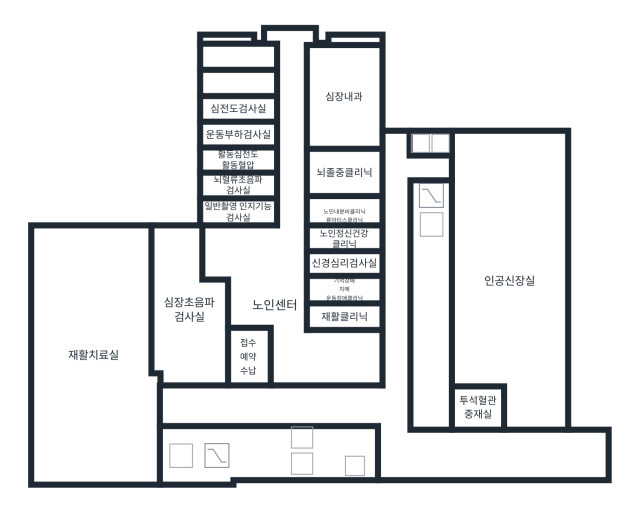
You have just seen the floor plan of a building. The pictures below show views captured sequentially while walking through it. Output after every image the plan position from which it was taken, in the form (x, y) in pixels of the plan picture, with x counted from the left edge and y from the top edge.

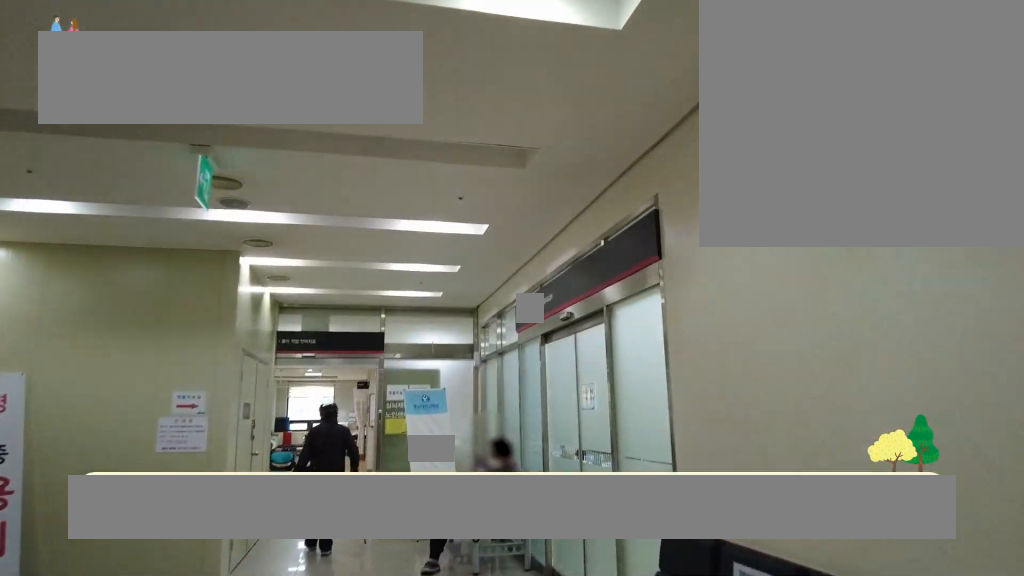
(267, 427)
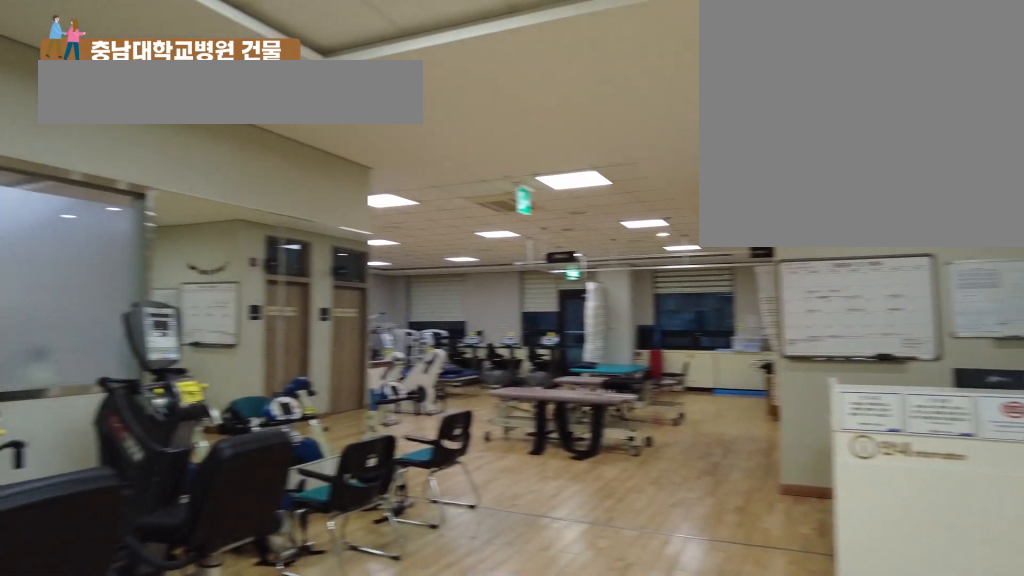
(183, 419)
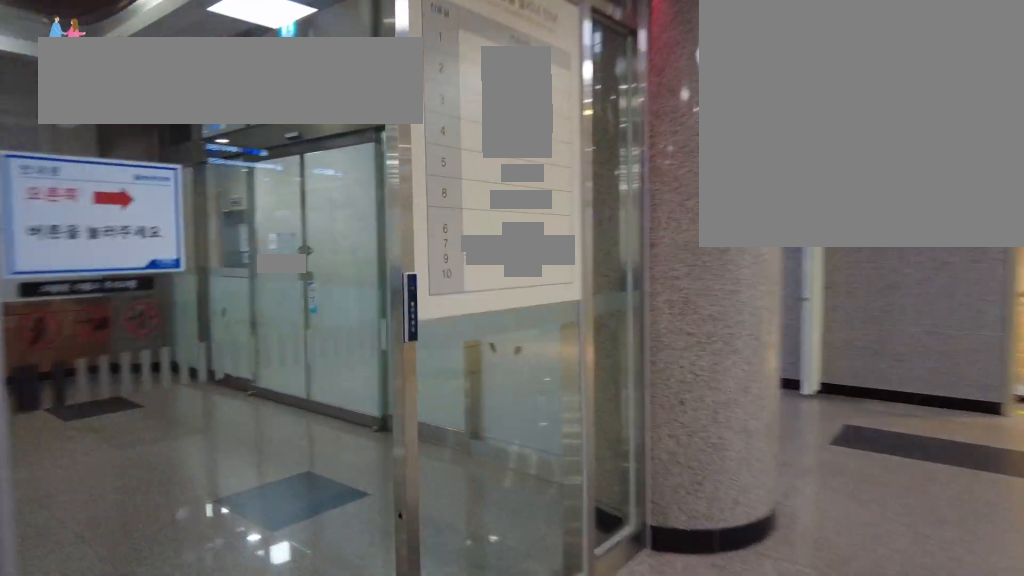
(277, 409)
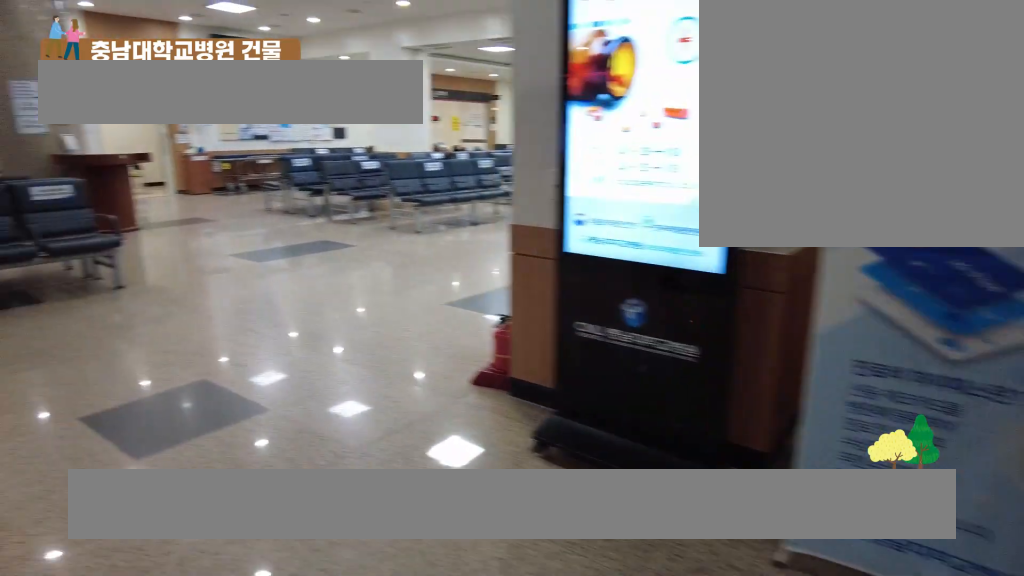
(303, 408)
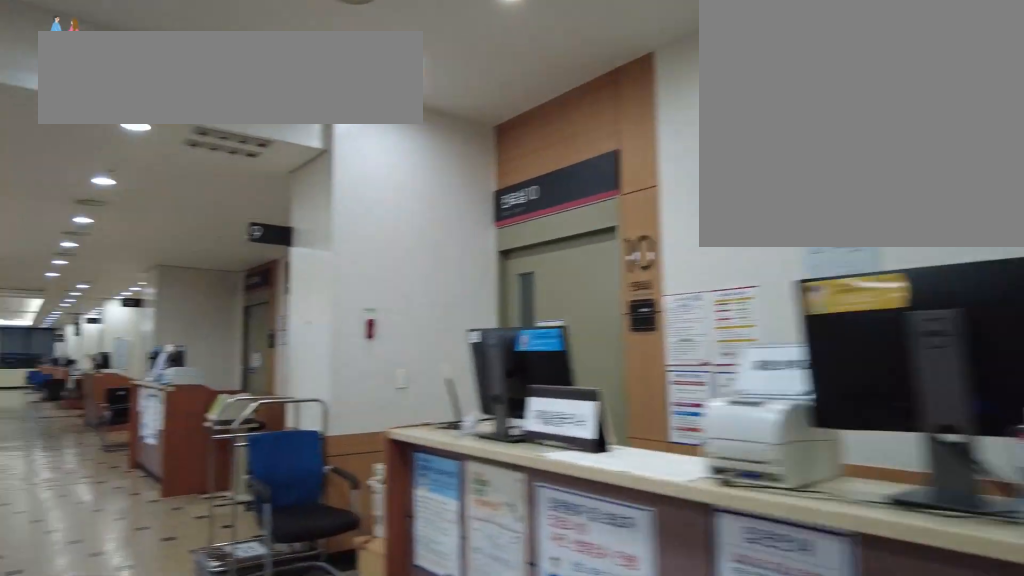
(303, 330)
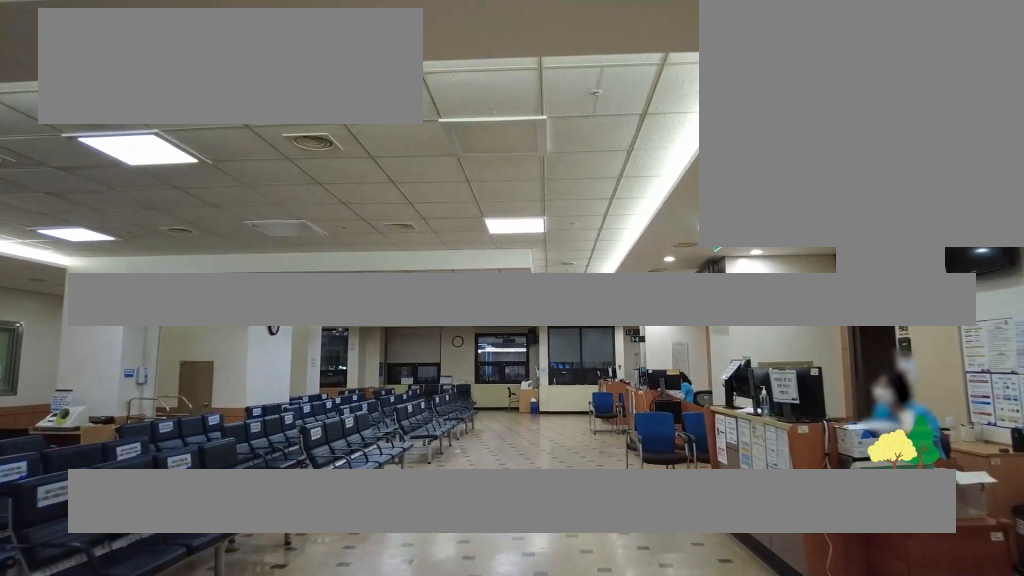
(303, 238)
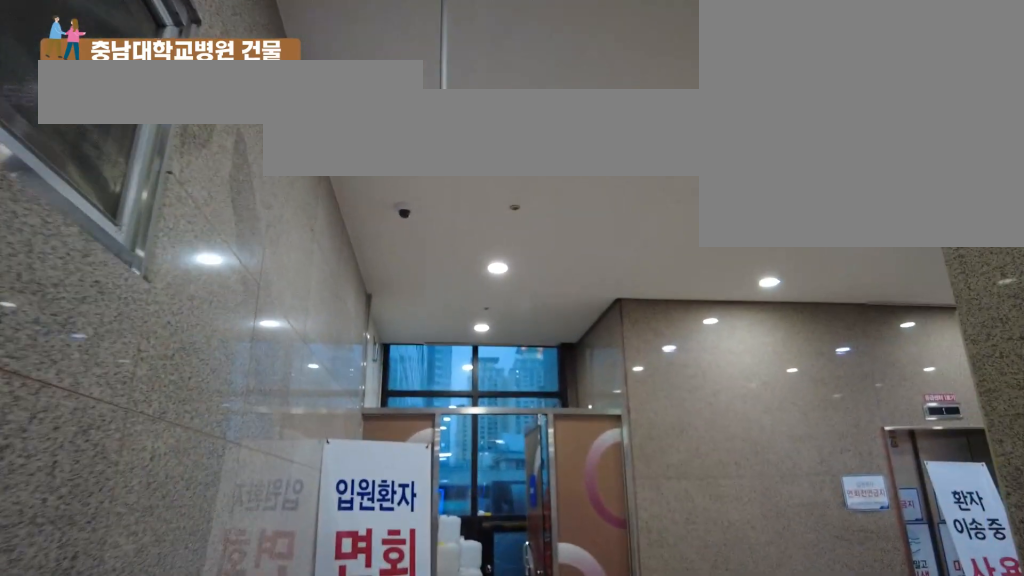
(397, 300)
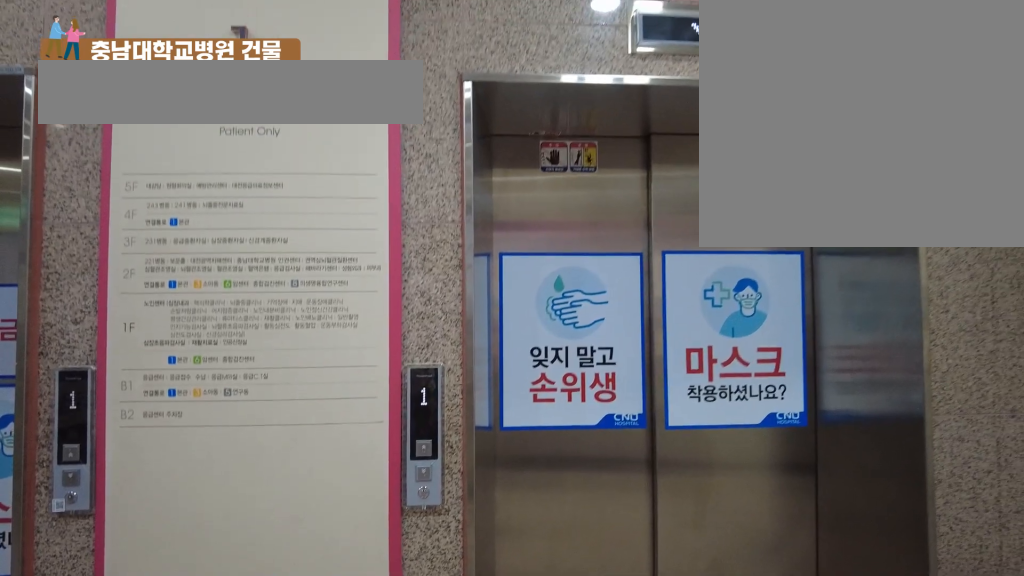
(432, 172)
